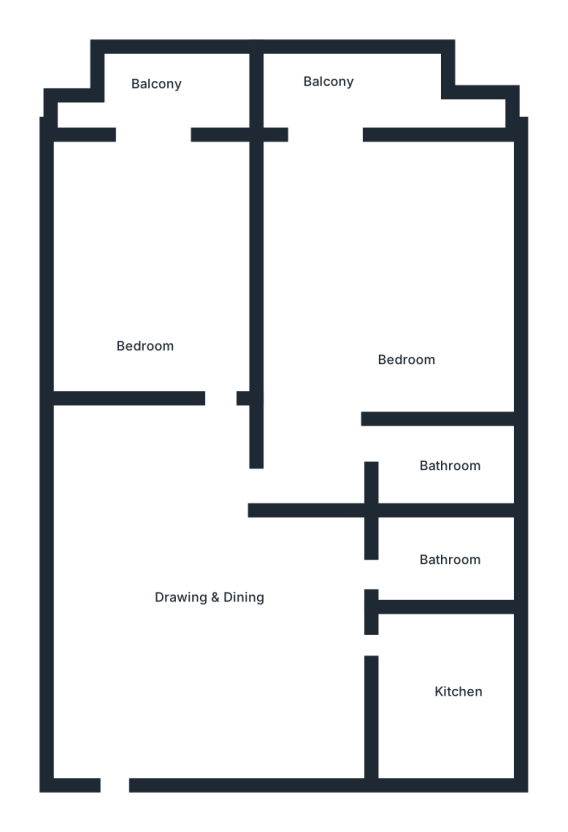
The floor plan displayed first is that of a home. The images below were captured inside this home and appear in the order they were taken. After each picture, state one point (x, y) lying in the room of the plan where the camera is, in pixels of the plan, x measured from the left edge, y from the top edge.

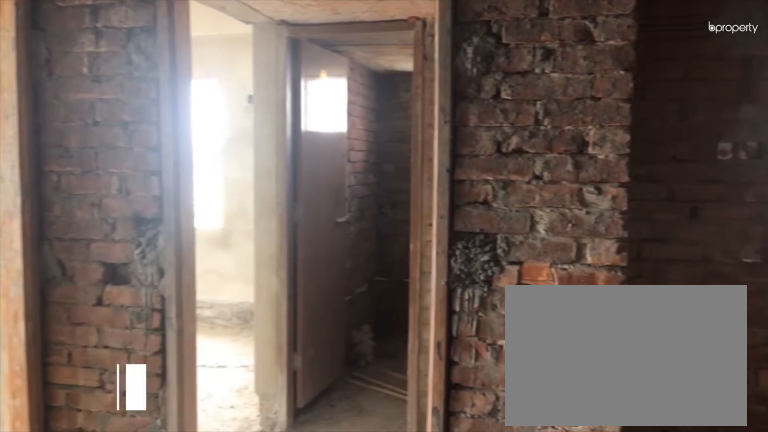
(201, 576)
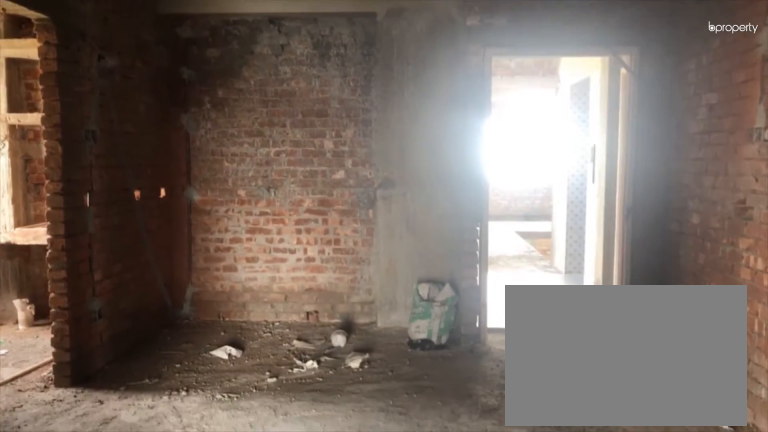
(201, 578)
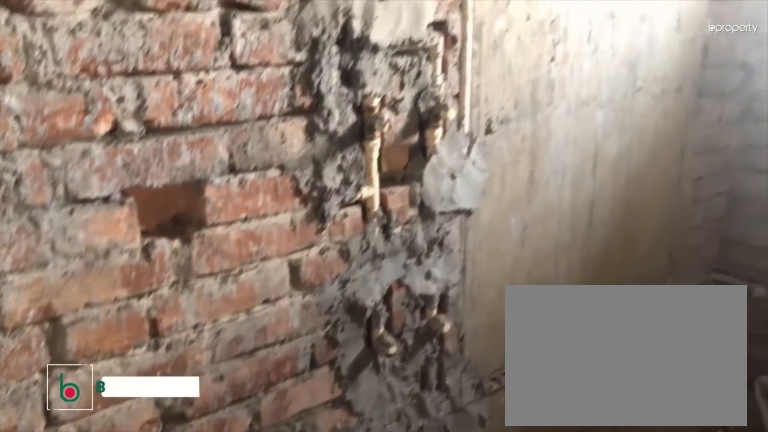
(440, 565)
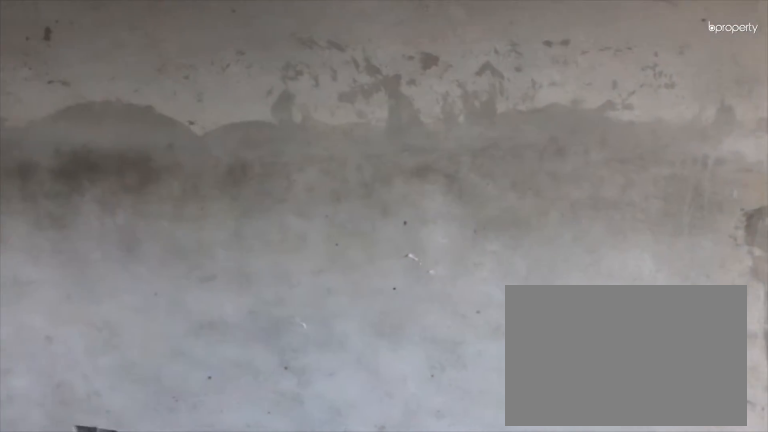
(406, 273)
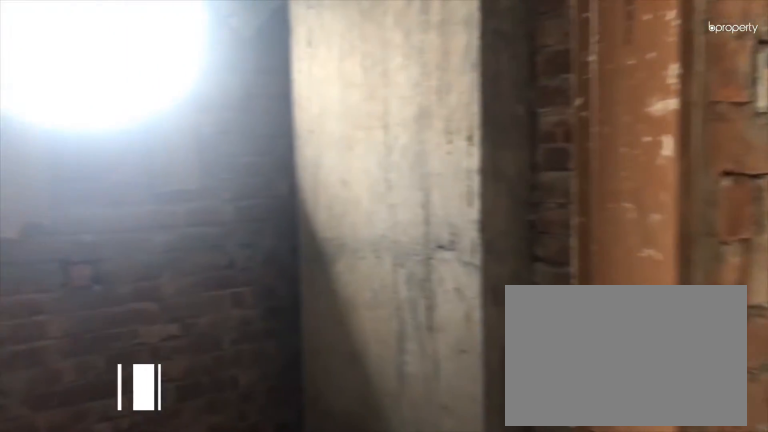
(452, 461)
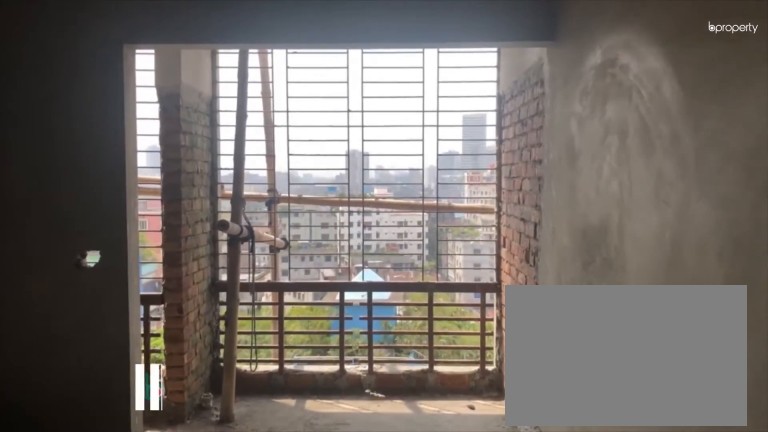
(139, 281)
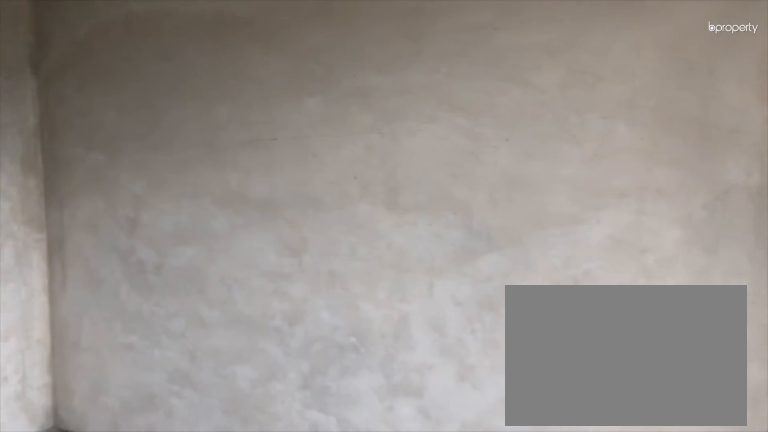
(138, 280)
